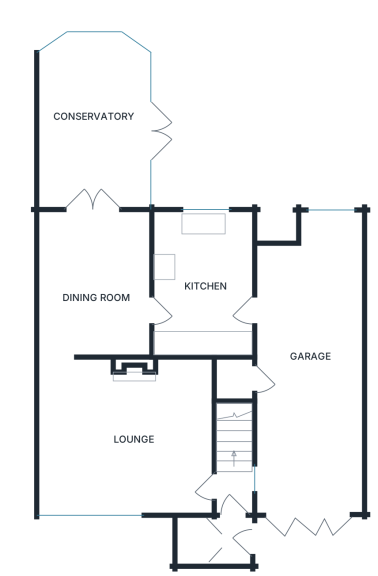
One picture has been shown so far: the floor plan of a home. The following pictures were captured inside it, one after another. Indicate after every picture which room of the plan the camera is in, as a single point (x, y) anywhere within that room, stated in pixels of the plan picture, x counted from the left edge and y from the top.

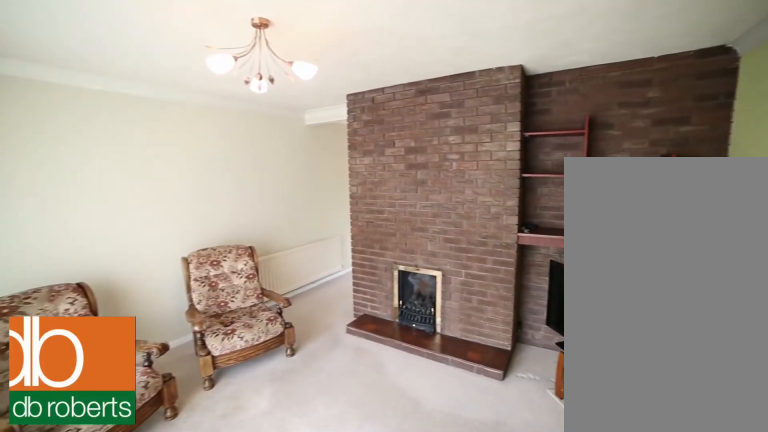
(125, 436)
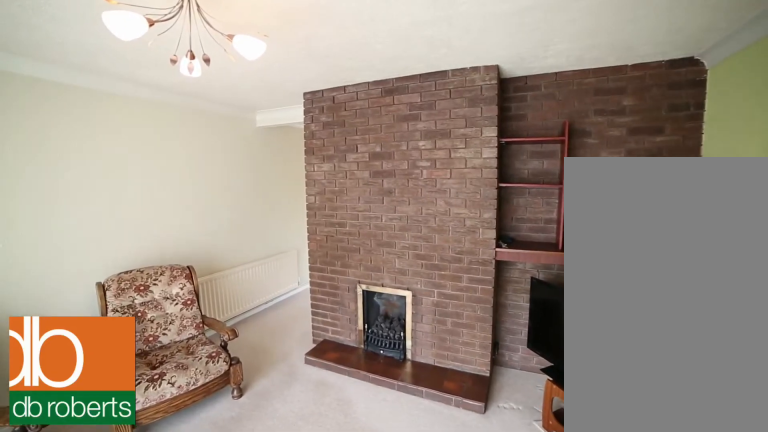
(125, 436)
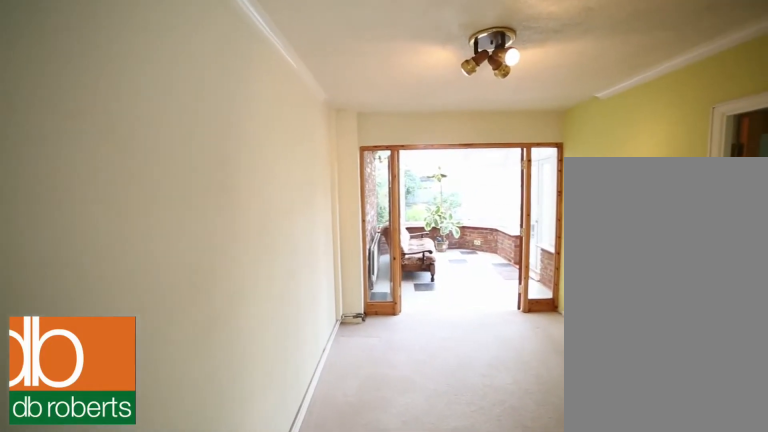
(95, 277)
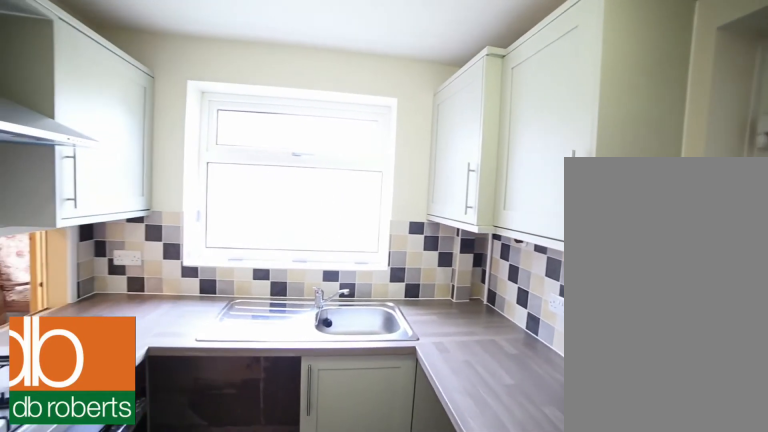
(234, 286)
